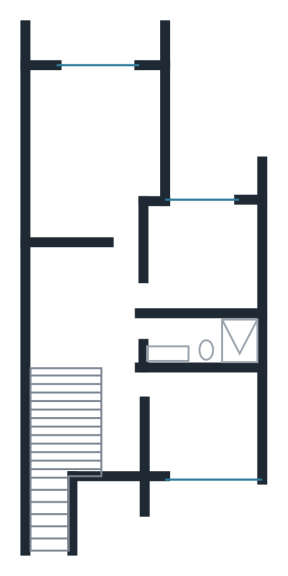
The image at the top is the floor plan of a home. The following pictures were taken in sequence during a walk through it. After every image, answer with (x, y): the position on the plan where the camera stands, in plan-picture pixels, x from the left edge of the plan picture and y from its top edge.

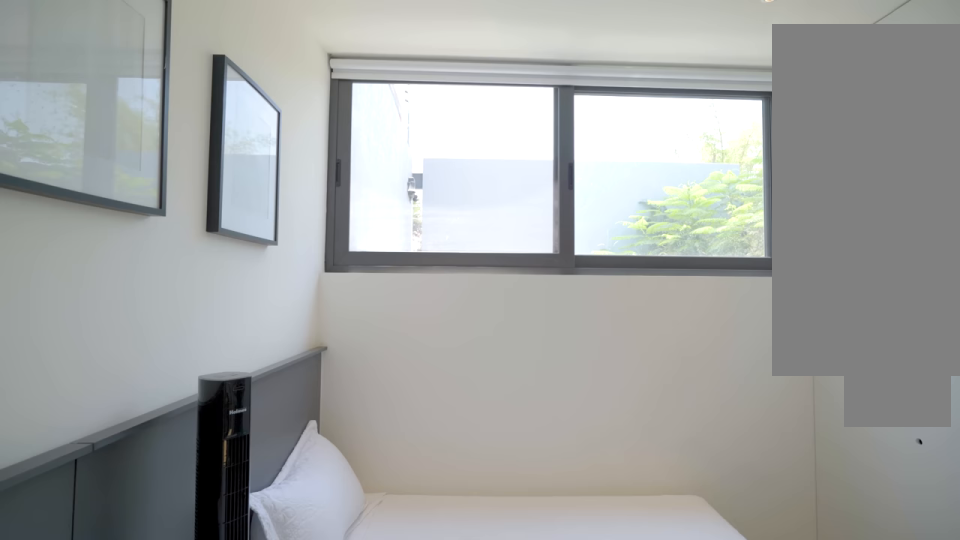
(173, 437)
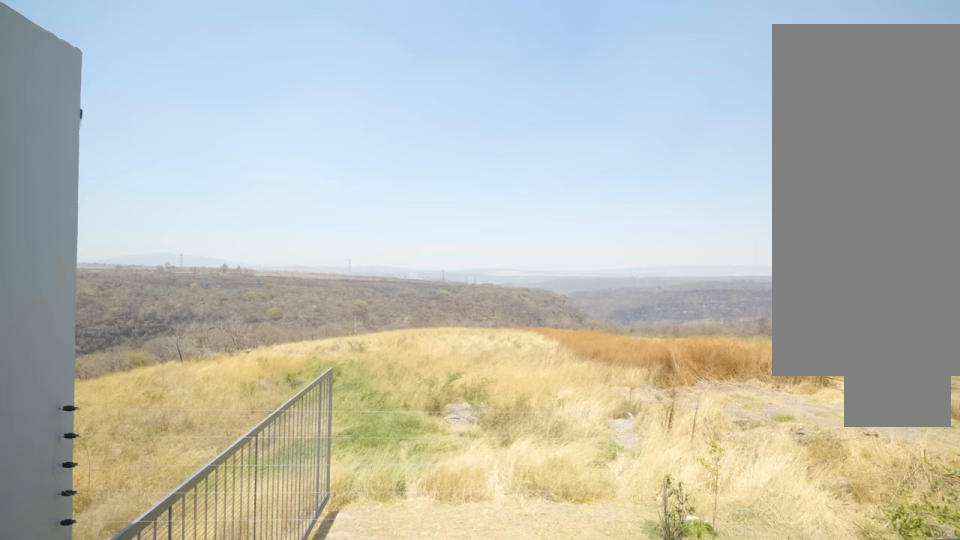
(89, 64)
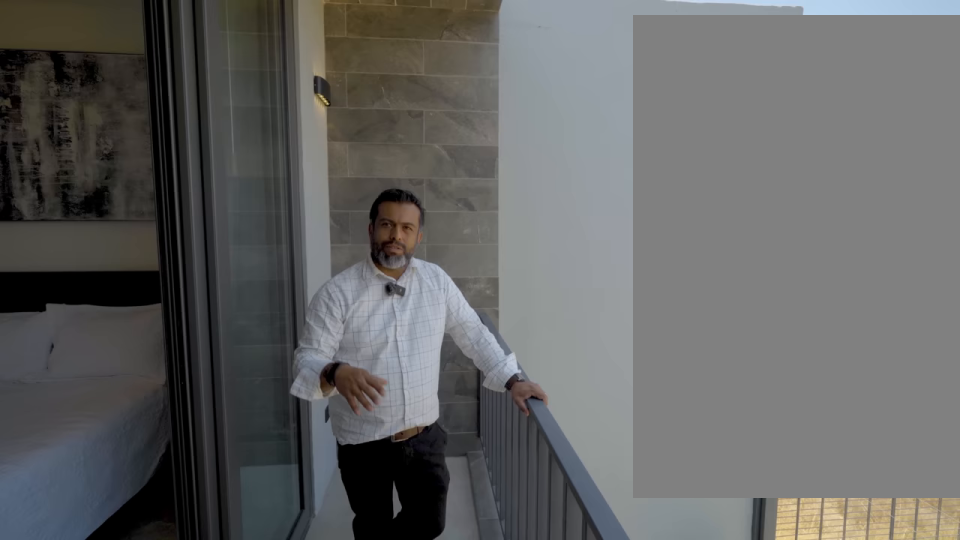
(108, 48)
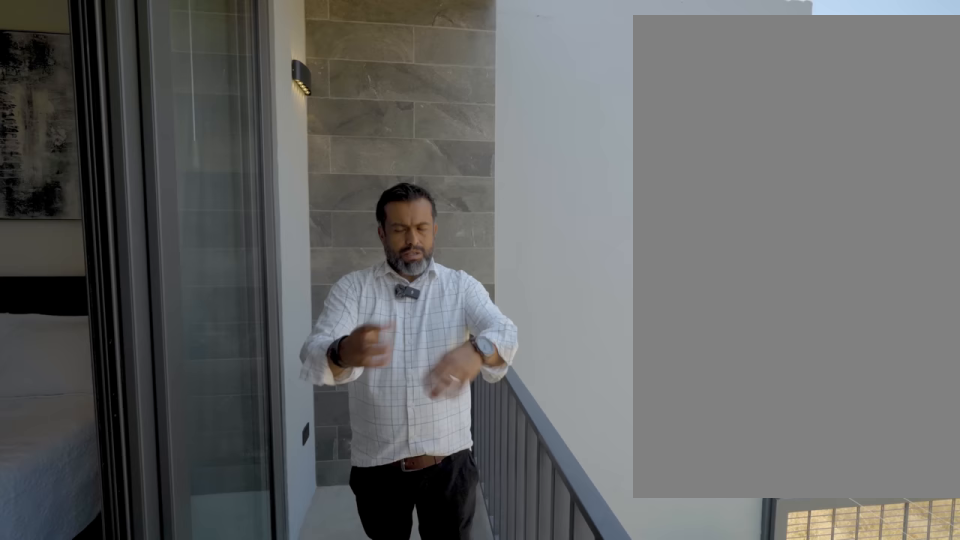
(108, 49)
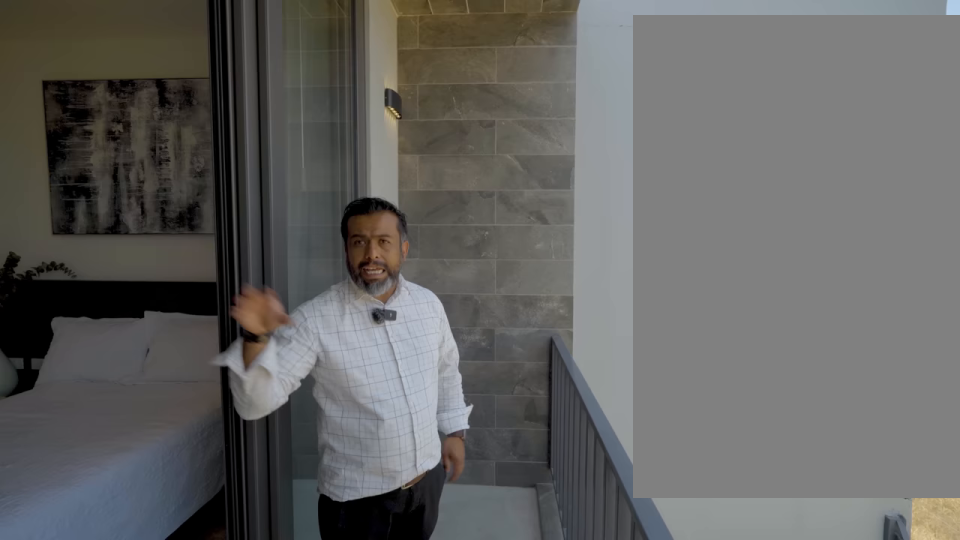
(109, 48)
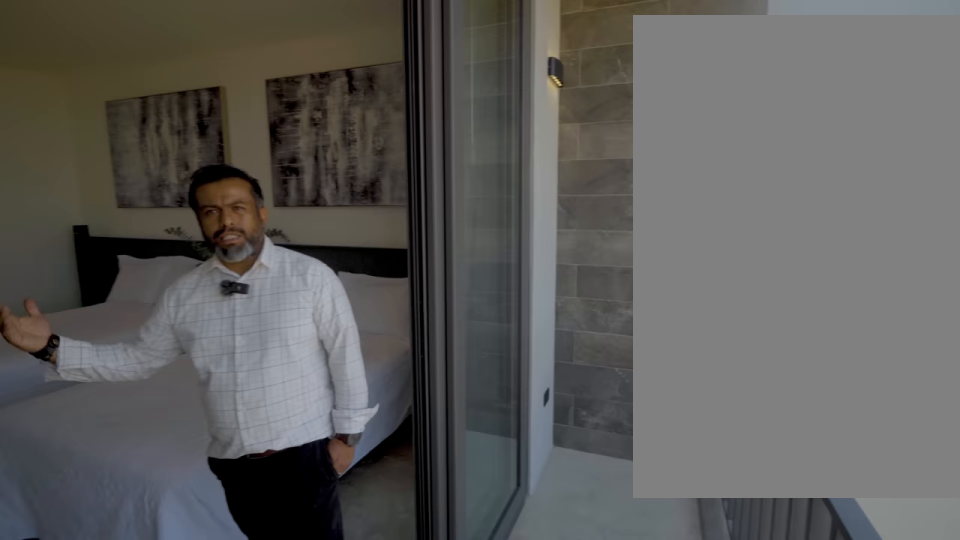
(109, 48)
